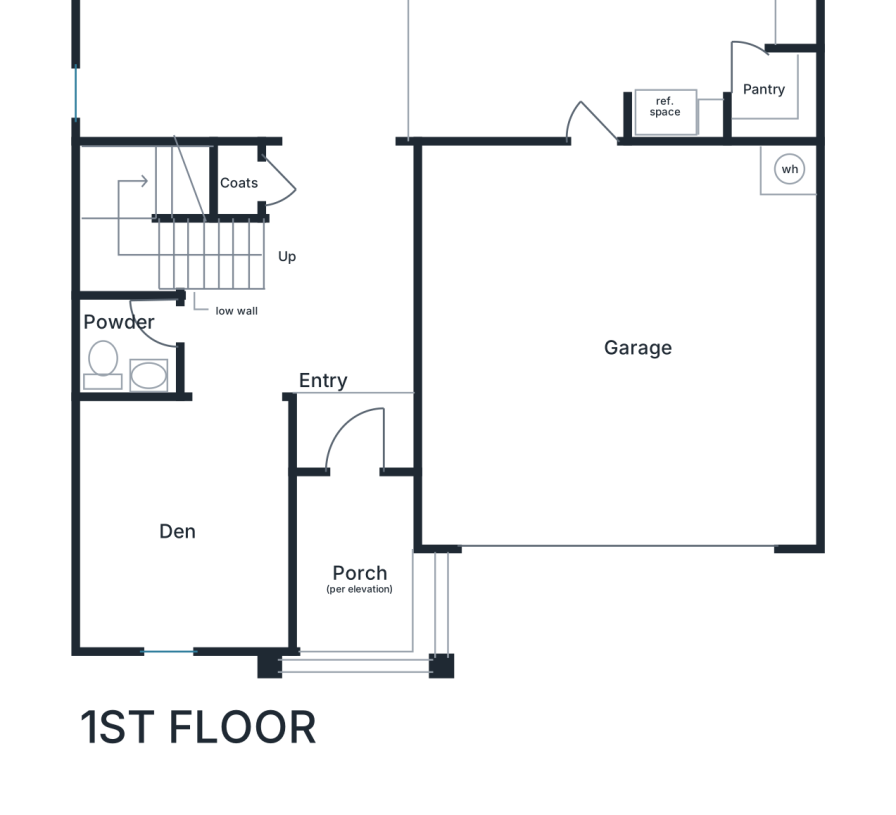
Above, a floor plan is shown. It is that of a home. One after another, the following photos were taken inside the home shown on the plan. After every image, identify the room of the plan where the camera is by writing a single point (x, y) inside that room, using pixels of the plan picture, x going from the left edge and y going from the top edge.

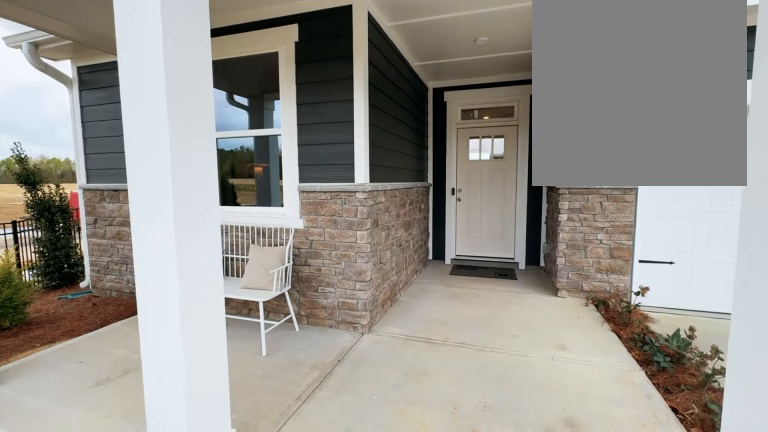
(355, 565)
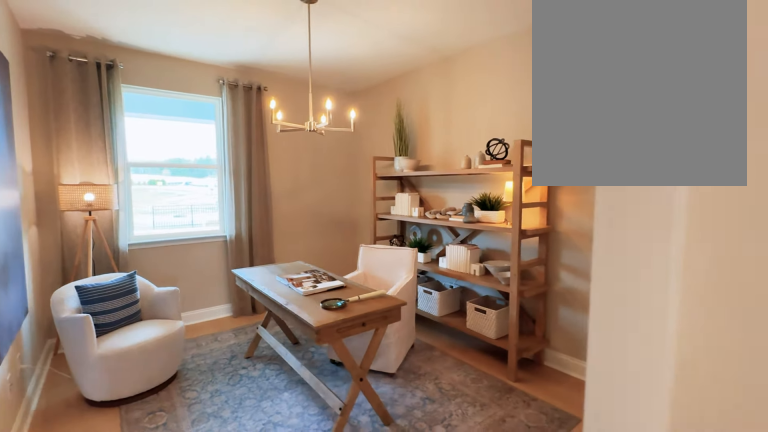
(184, 523)
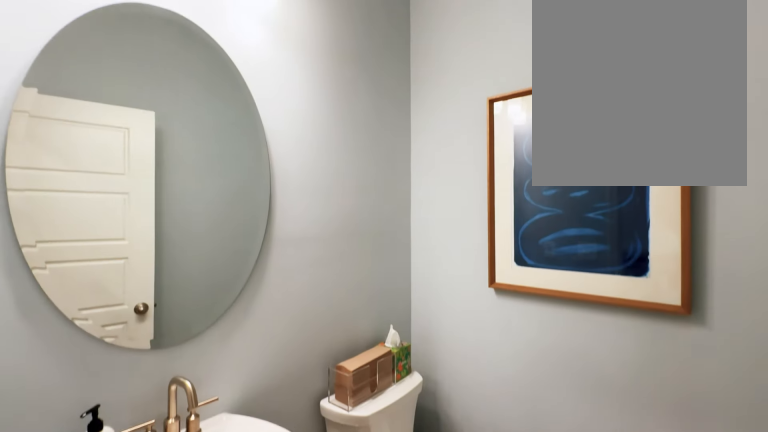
(129, 344)
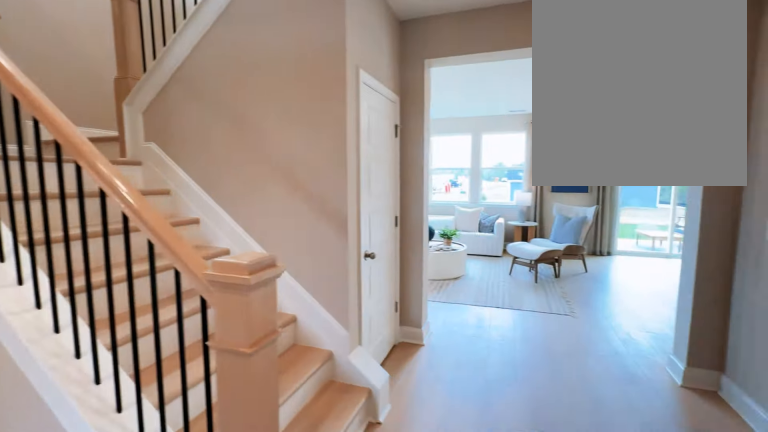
(298, 273)
